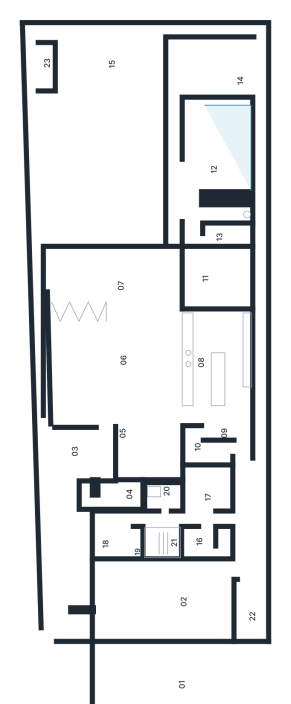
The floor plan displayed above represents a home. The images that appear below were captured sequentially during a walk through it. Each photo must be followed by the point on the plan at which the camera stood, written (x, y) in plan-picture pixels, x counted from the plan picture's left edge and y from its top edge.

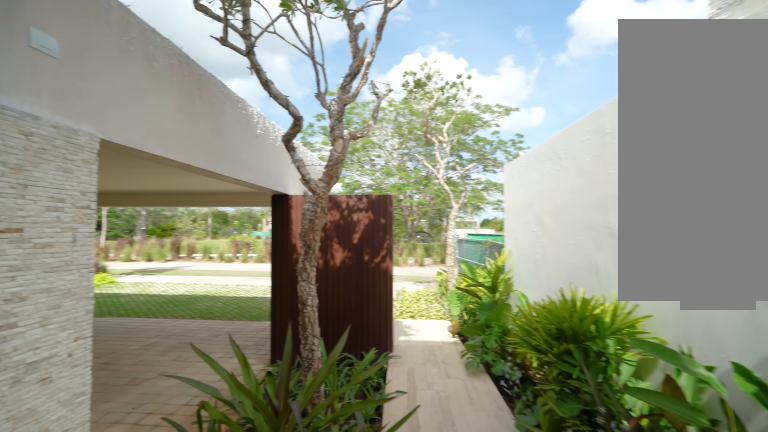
(74, 538)
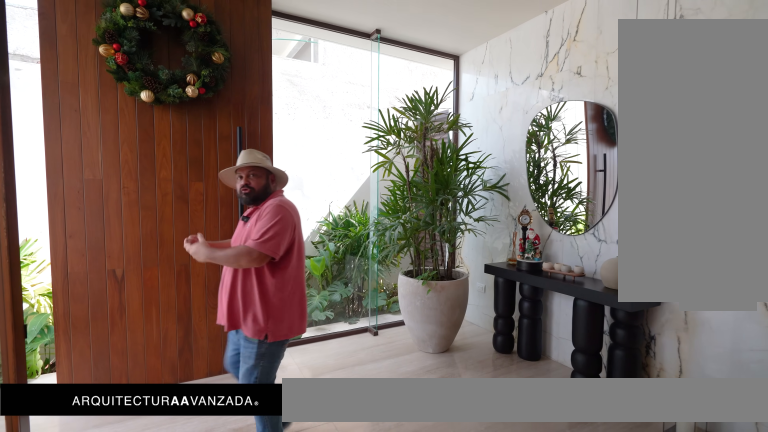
(88, 459)
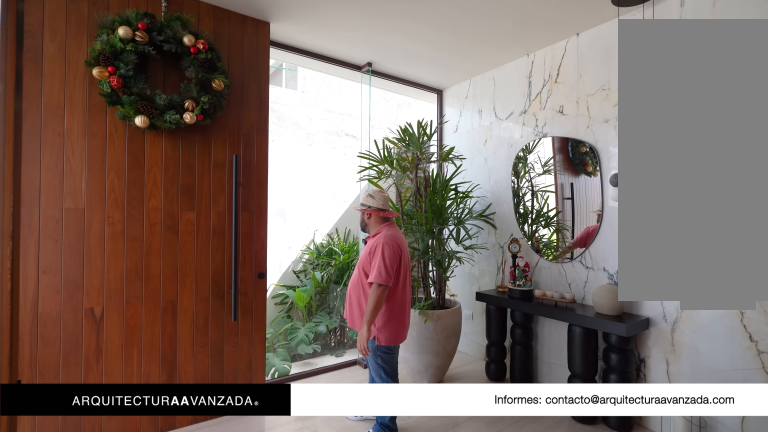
(98, 468)
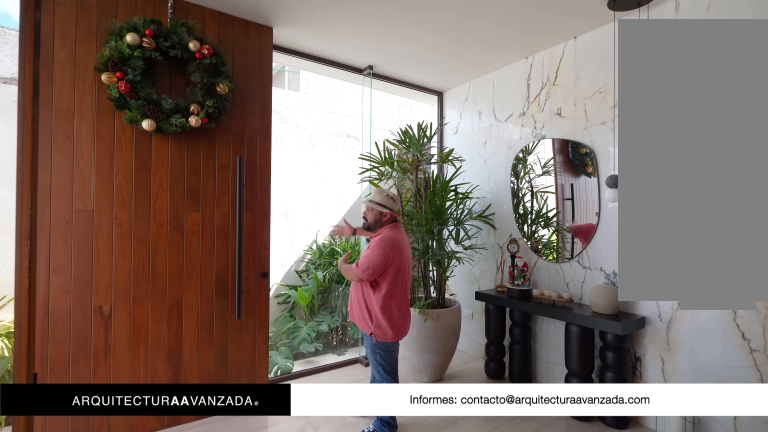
(98, 467)
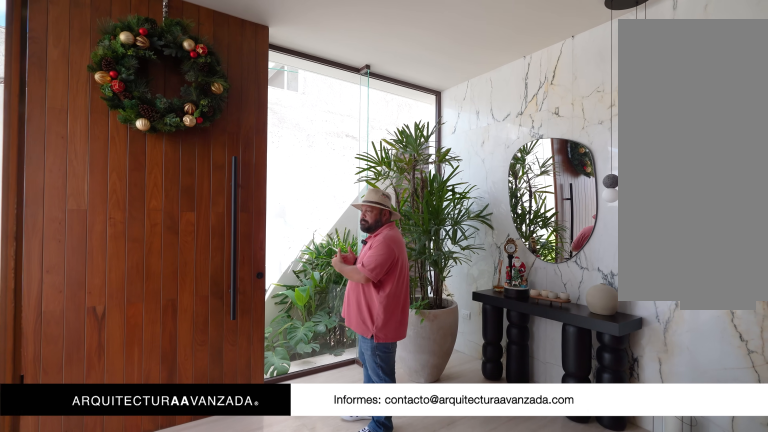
(97, 467)
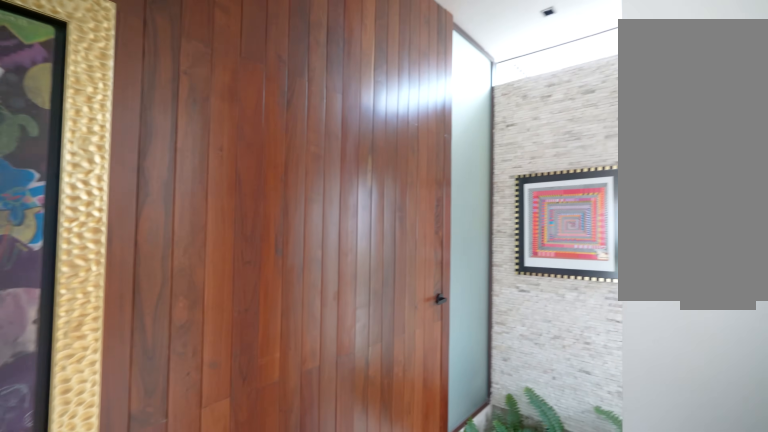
(92, 452)
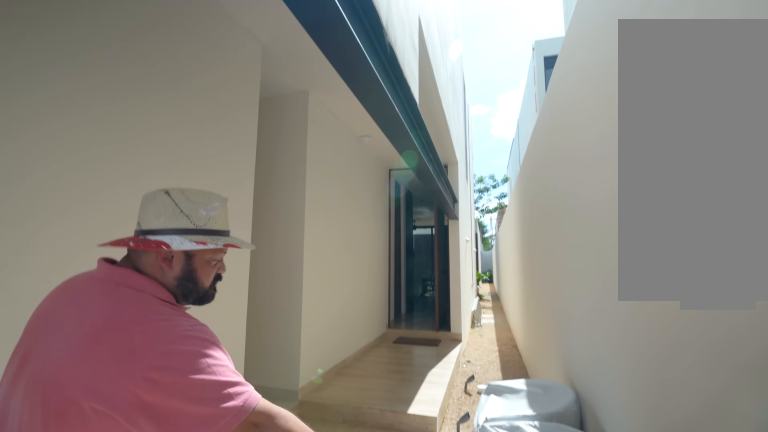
(258, 551)
